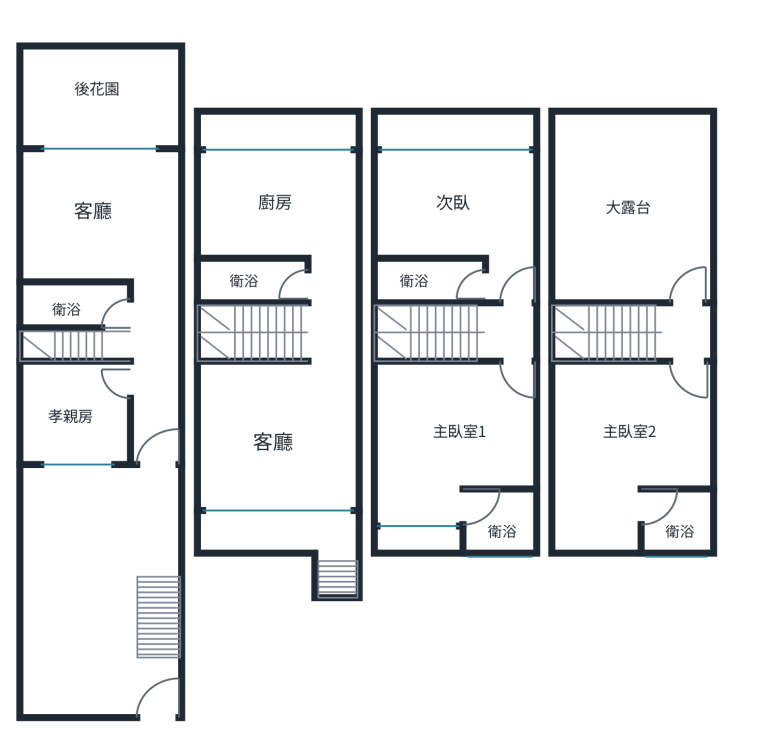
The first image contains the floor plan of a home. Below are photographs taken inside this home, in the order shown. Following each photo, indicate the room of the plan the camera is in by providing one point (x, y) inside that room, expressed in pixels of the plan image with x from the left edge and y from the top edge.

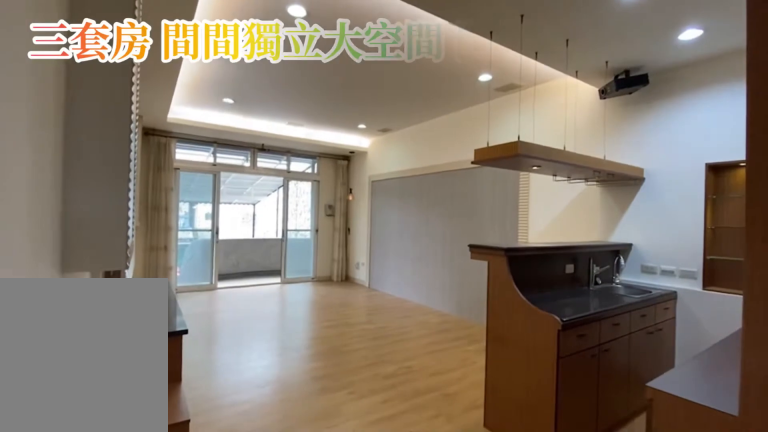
(285, 442)
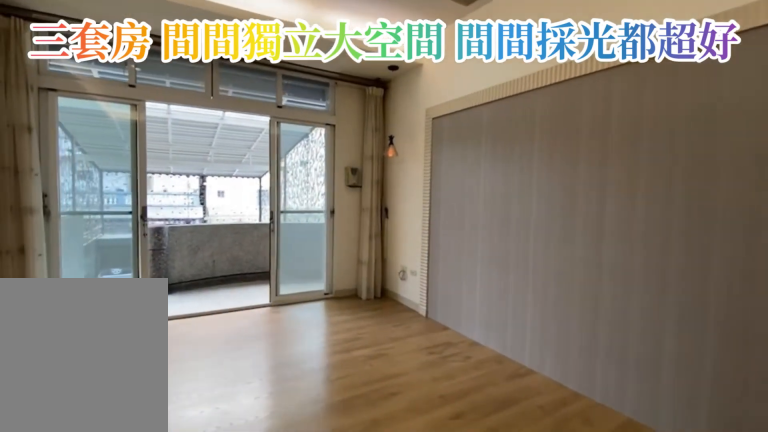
(283, 443)
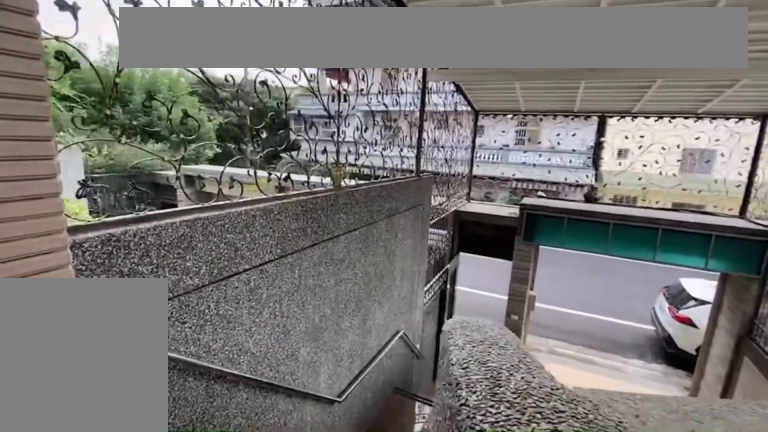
(328, 536)
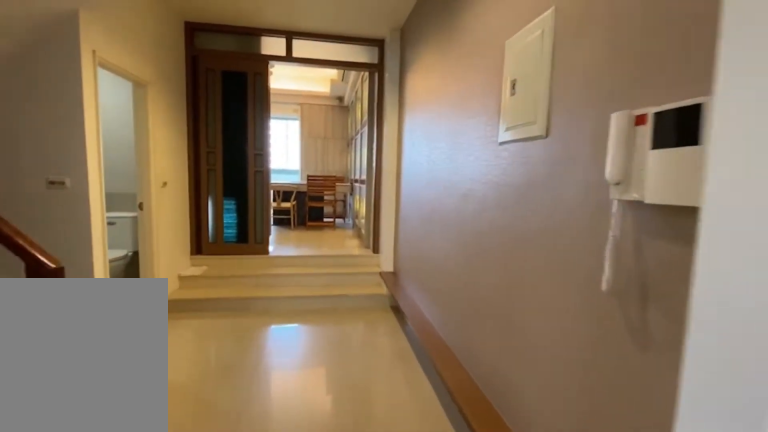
(310, 434)
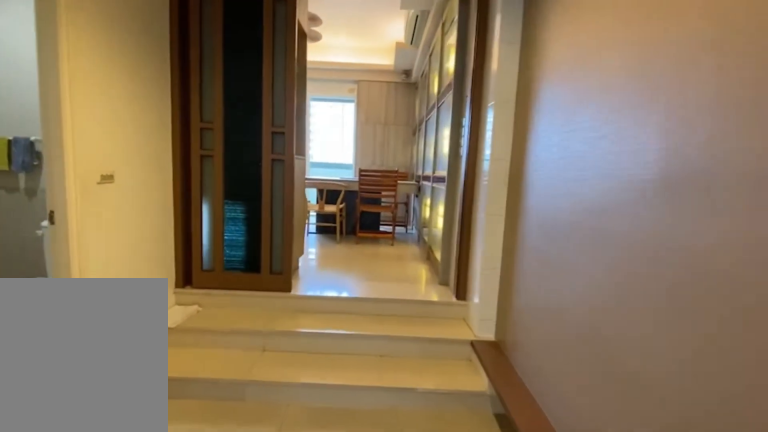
(331, 334)
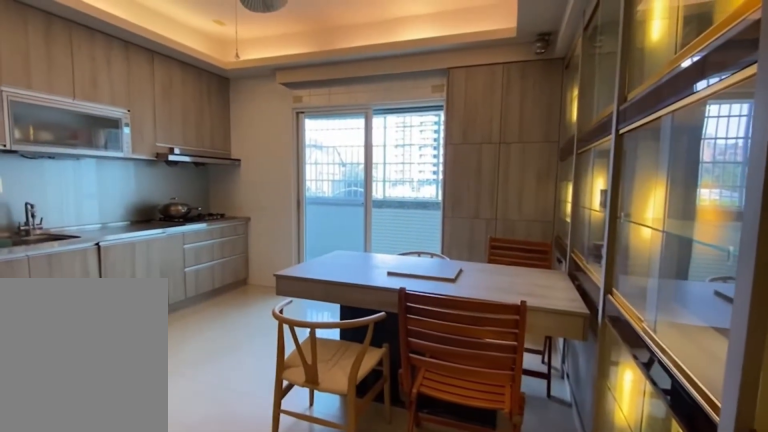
(274, 206)
